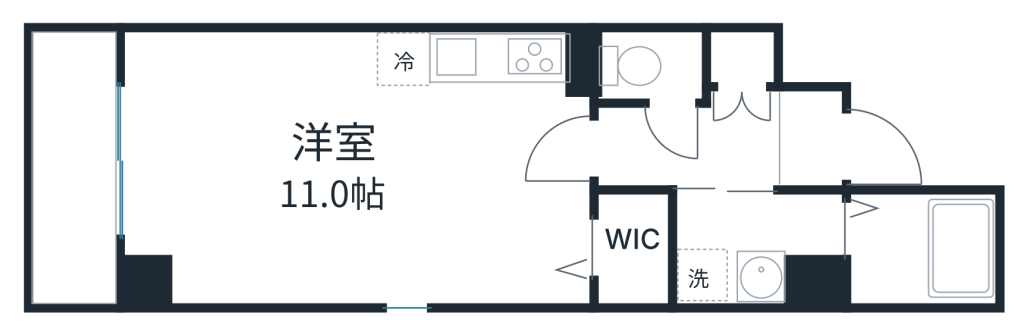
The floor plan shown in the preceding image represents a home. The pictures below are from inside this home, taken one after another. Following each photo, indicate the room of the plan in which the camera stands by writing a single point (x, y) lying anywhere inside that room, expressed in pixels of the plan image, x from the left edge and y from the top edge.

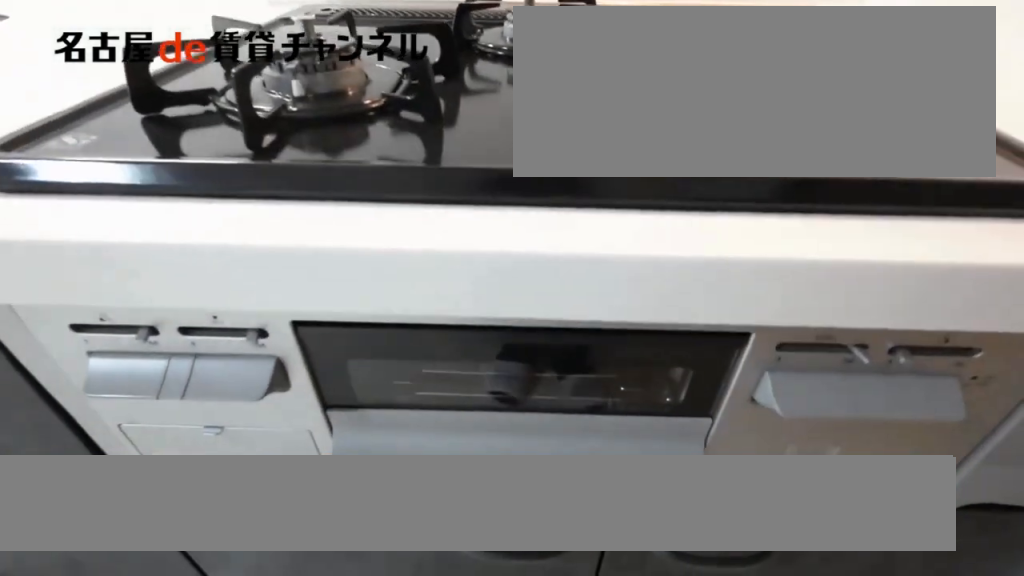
(487, 71)
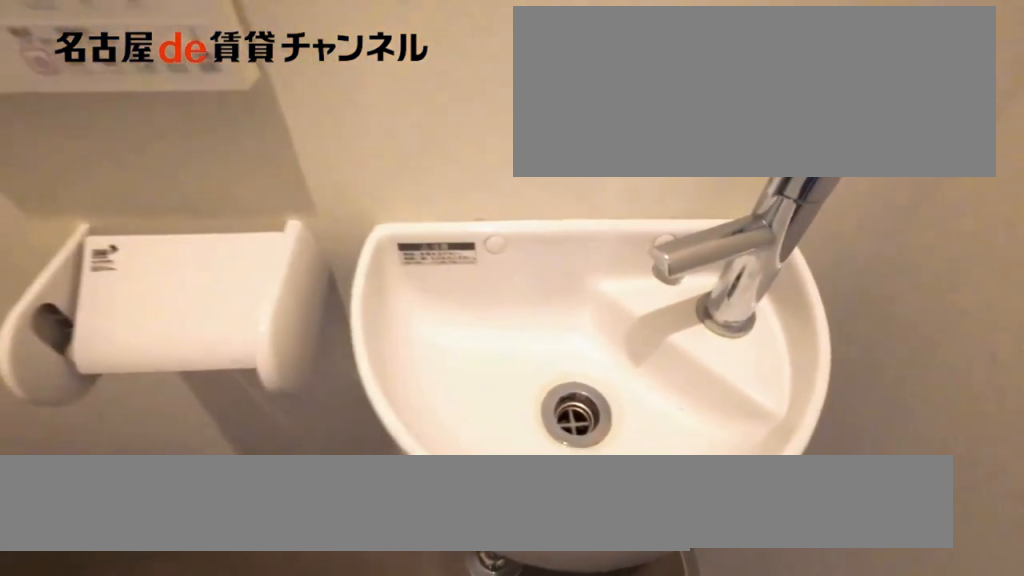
(654, 69)
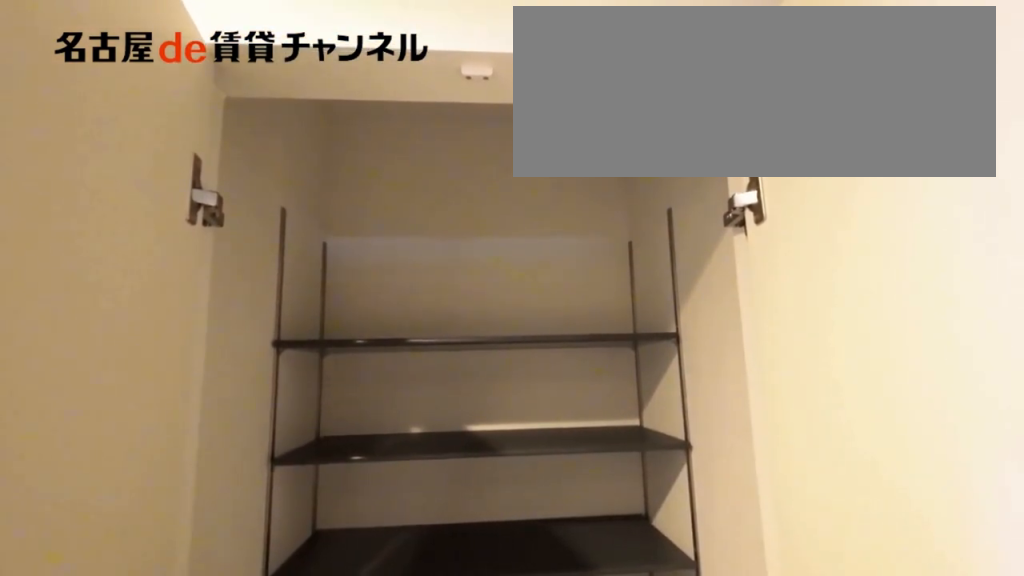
(740, 60)
